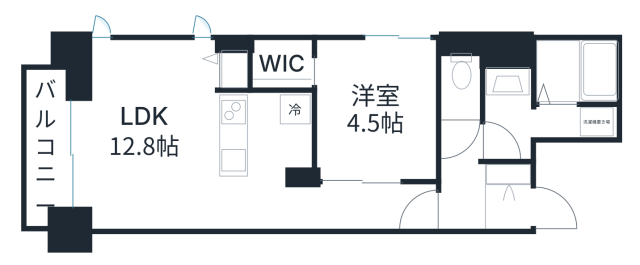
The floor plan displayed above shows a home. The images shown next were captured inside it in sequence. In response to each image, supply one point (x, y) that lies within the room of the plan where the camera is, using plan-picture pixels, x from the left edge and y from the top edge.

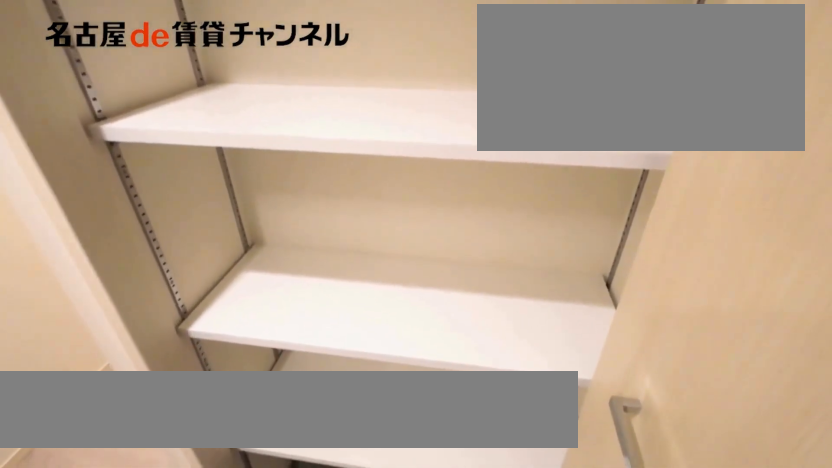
(509, 171)
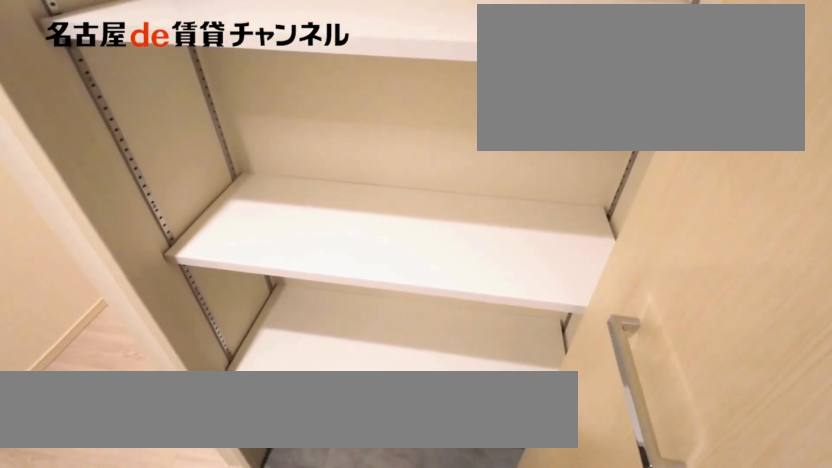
(509, 171)
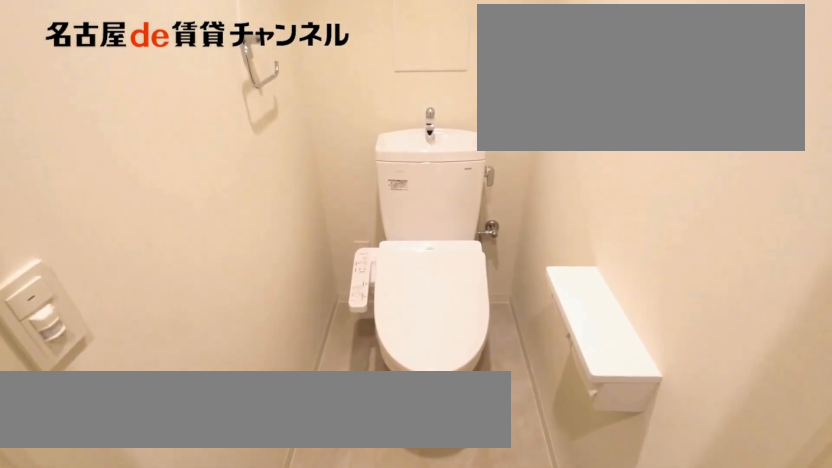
(462, 78)
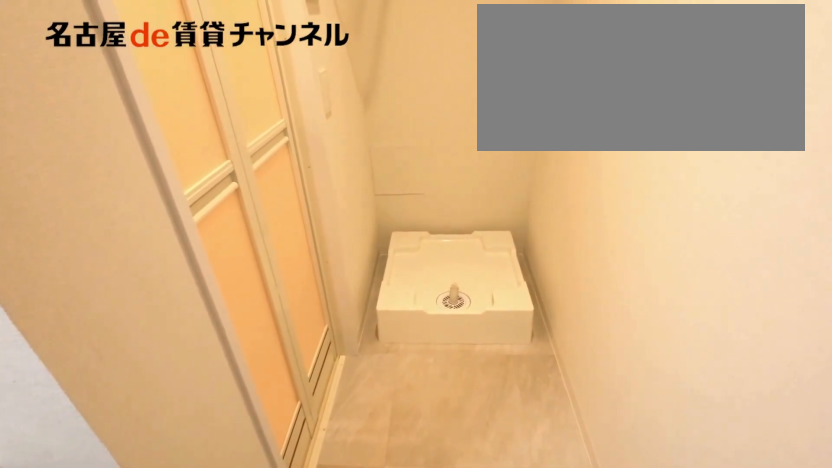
(545, 123)
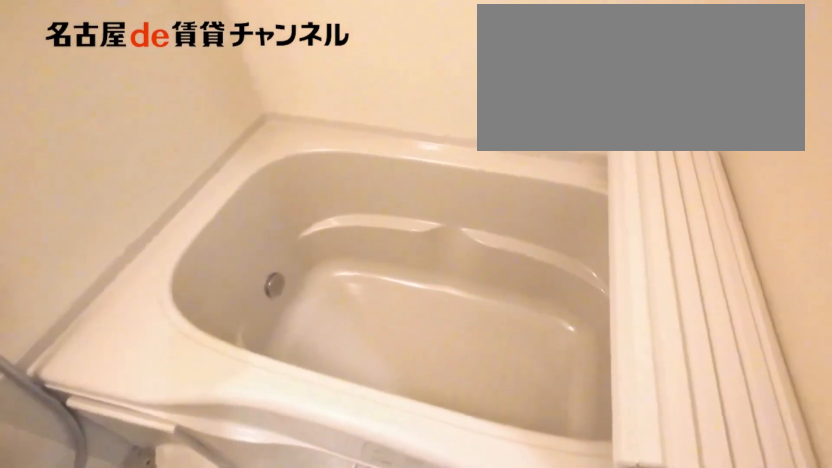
(544, 94)
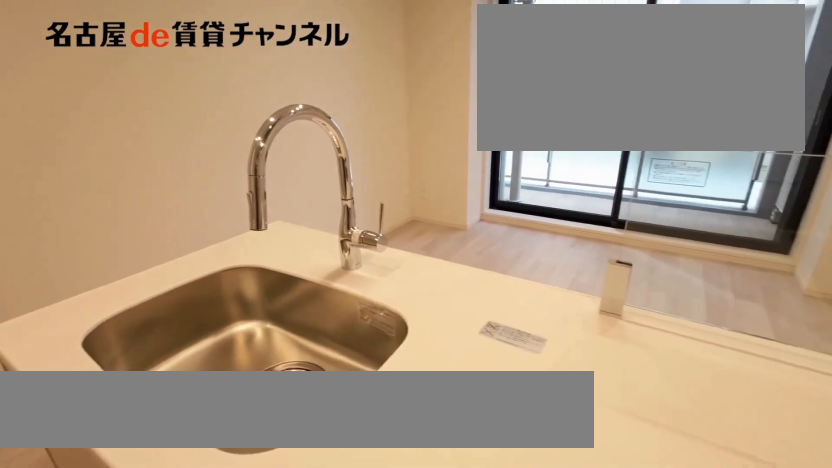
(267, 137)
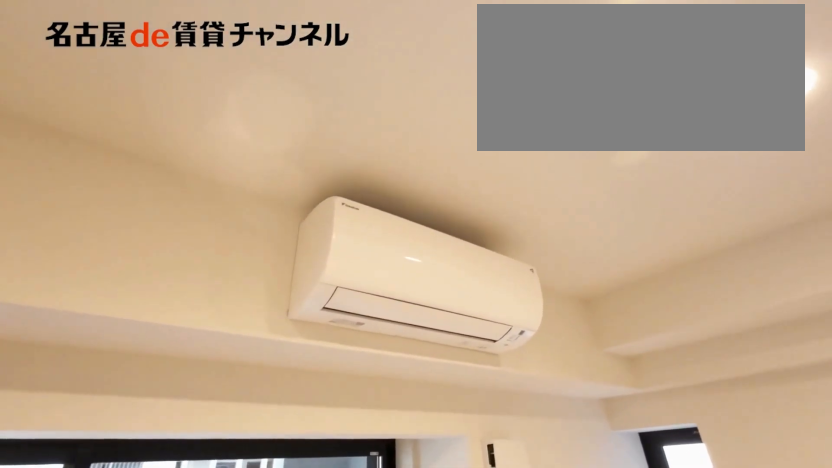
(143, 134)
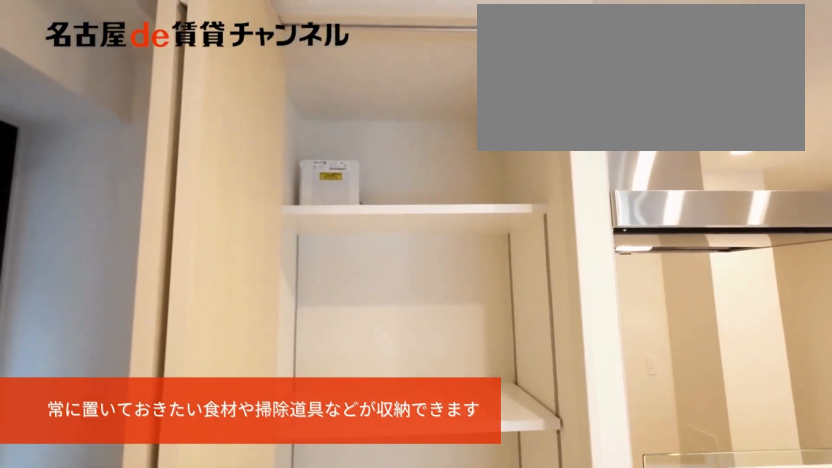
(234, 63)
